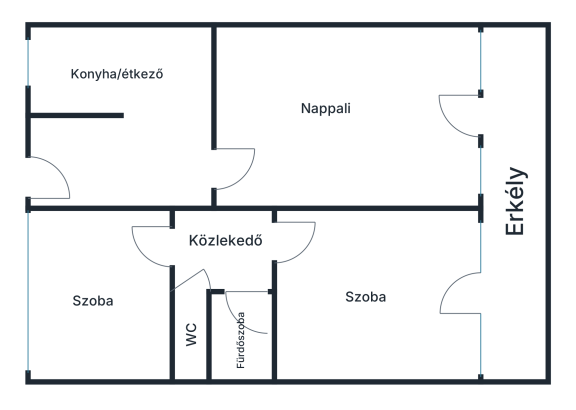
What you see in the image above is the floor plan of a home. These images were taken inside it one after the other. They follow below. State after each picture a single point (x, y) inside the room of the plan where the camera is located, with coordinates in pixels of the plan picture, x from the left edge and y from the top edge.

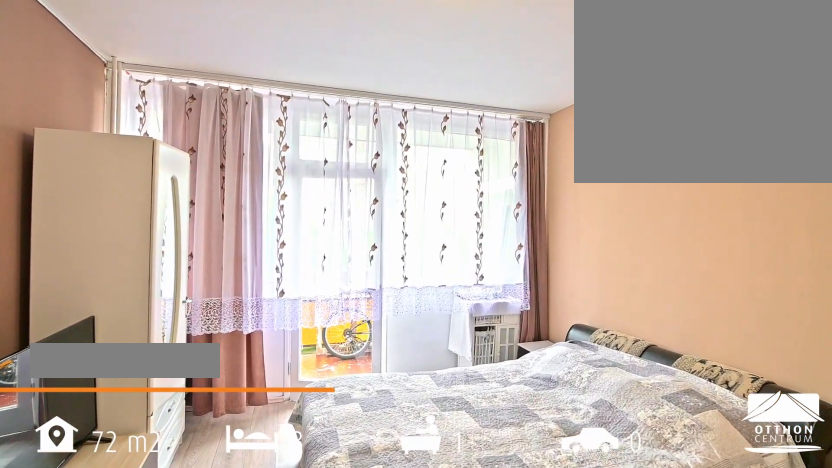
(366, 322)
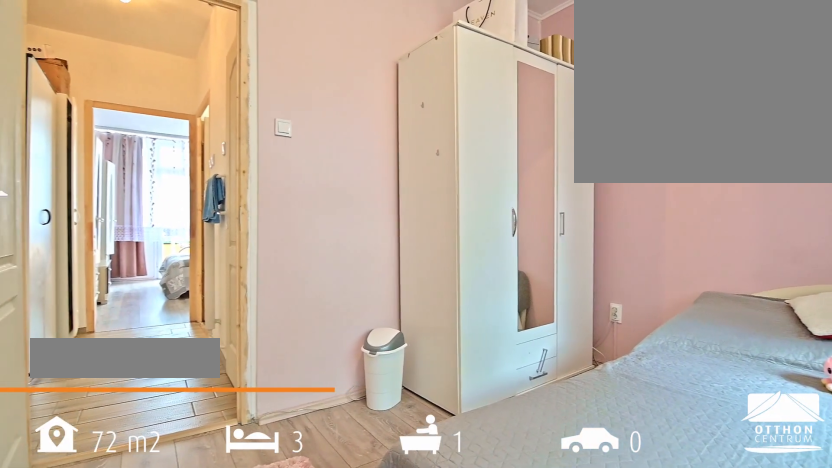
(96, 328)
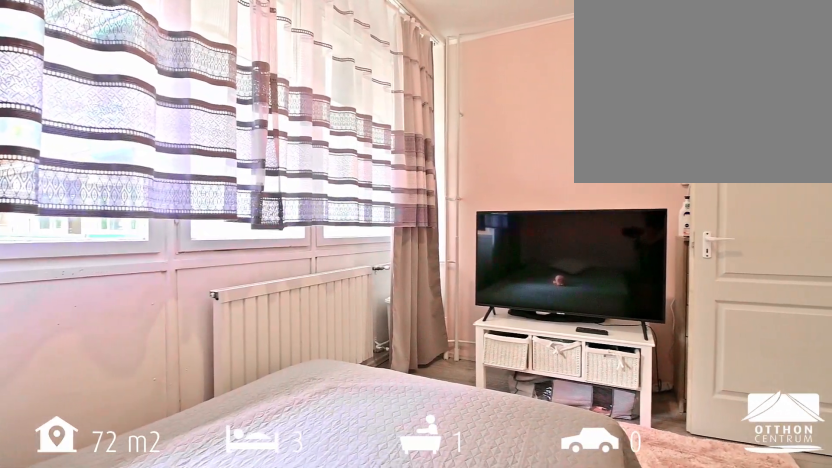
(96, 328)
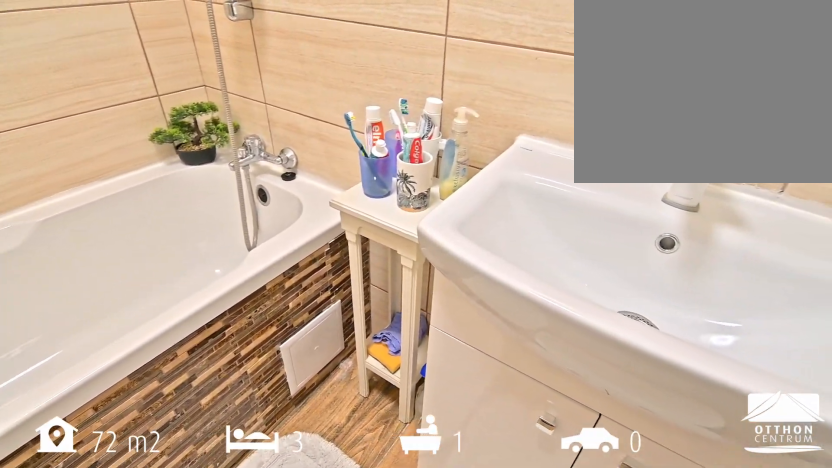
(258, 342)
